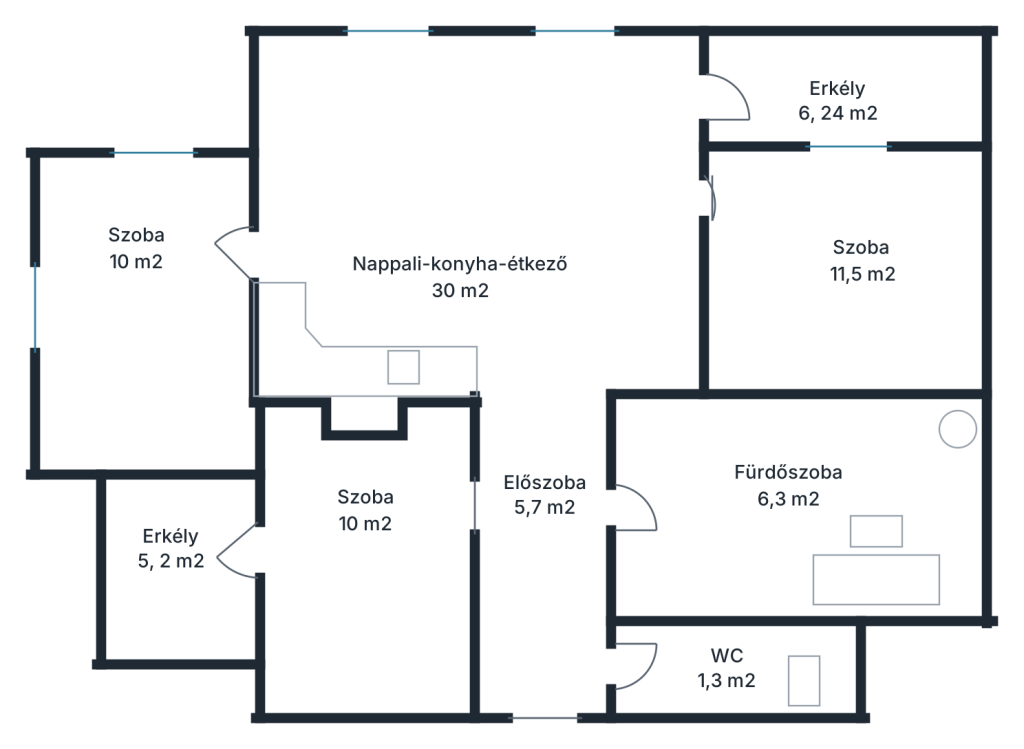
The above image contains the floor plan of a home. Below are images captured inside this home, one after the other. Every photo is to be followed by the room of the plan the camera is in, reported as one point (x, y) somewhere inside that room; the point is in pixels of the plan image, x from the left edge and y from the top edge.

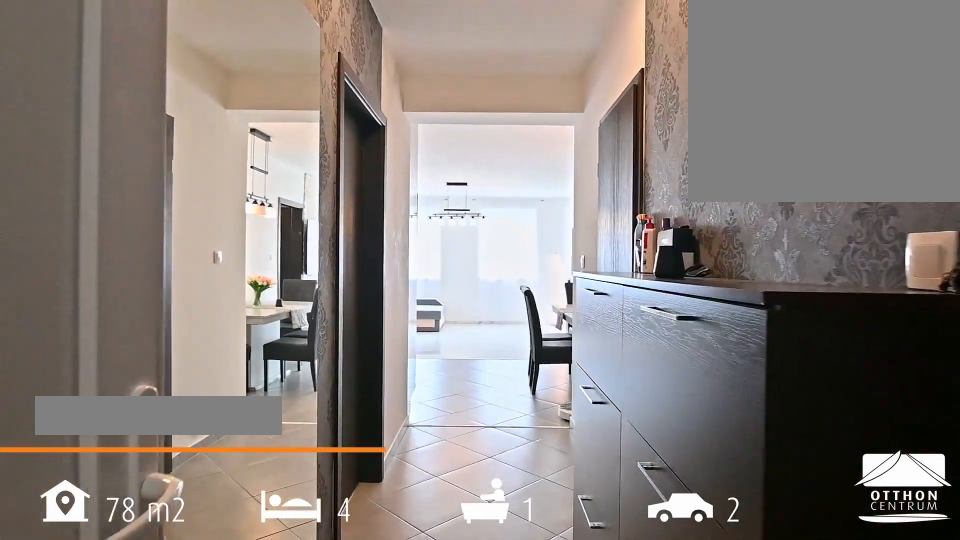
(548, 557)
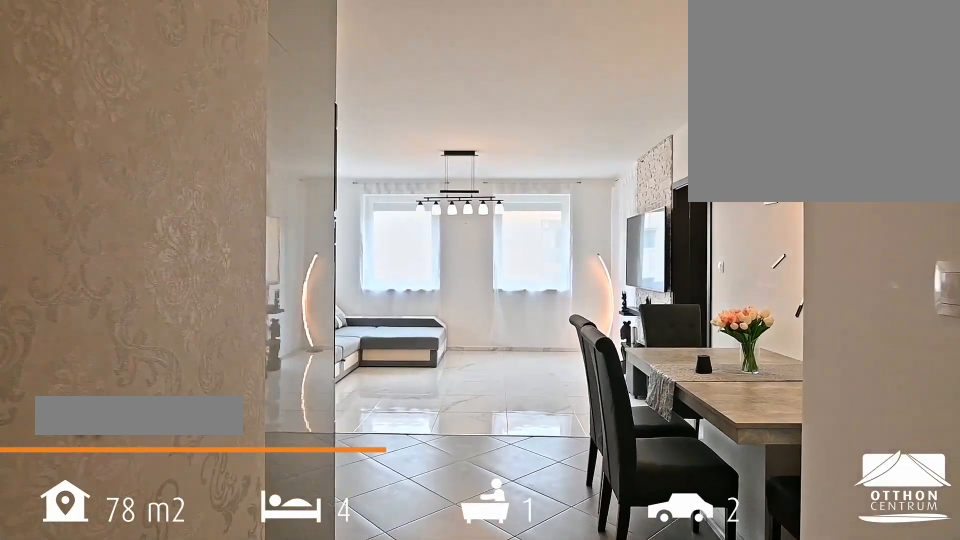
(549, 379)
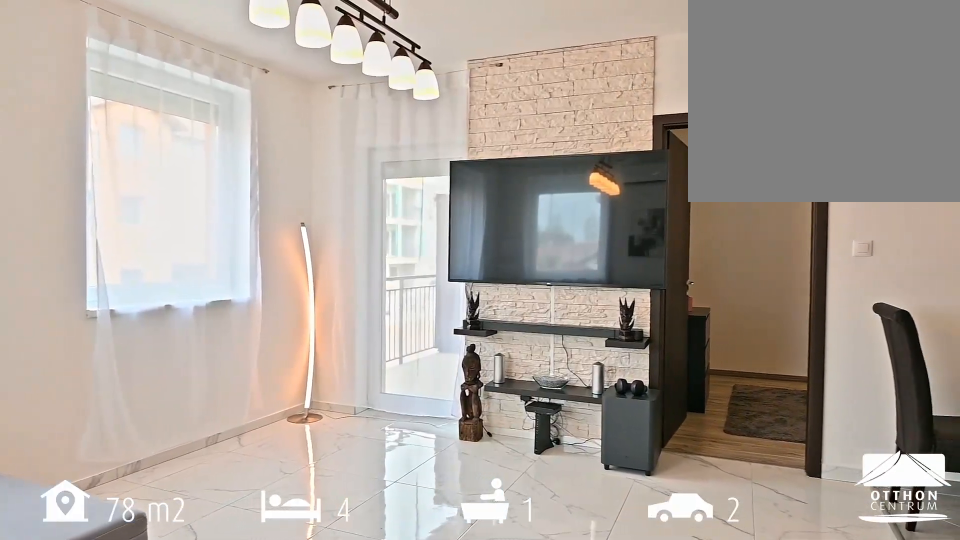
(477, 150)
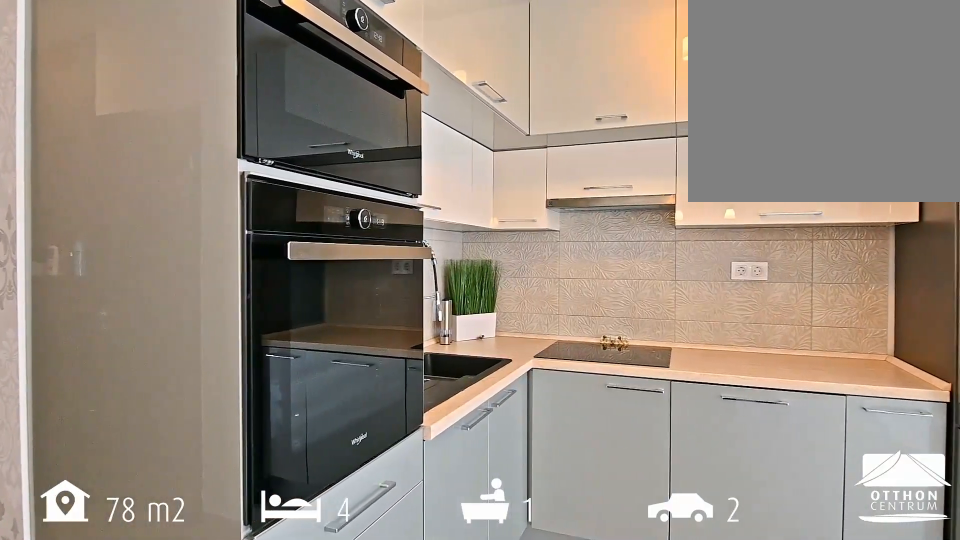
(484, 297)
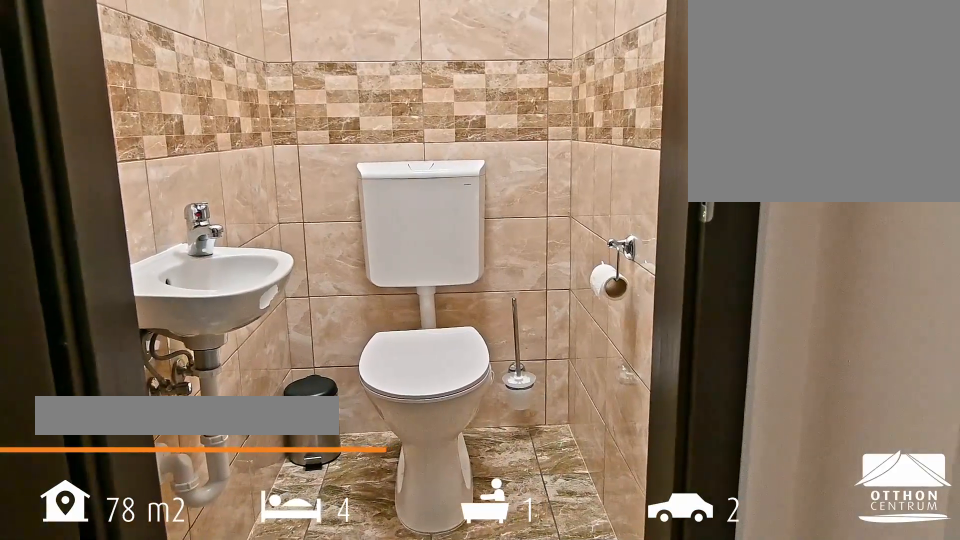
(724, 674)
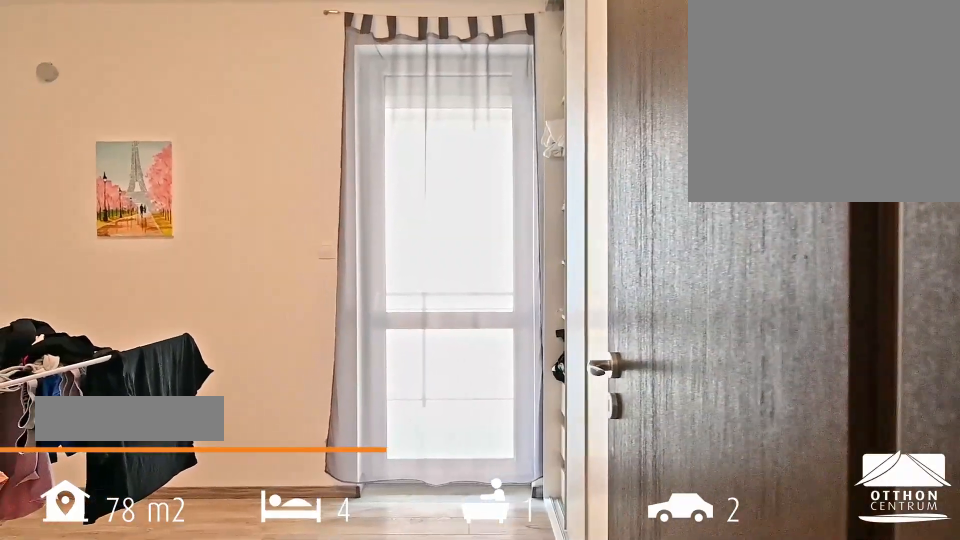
(378, 557)
